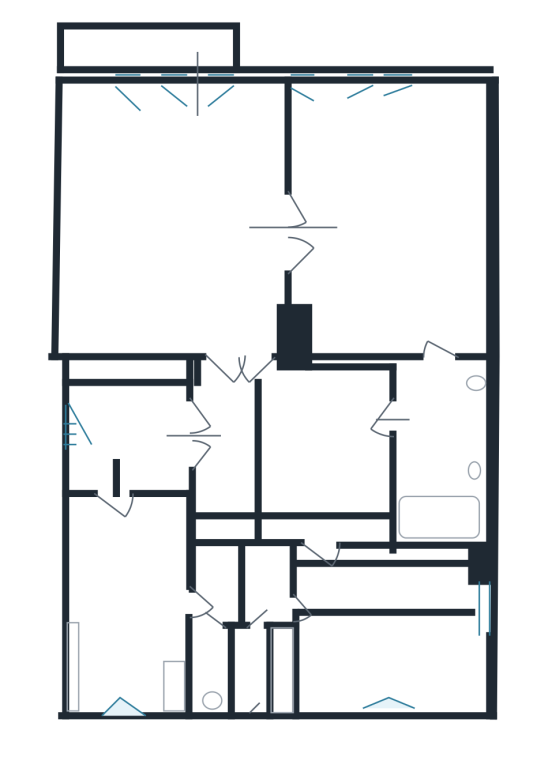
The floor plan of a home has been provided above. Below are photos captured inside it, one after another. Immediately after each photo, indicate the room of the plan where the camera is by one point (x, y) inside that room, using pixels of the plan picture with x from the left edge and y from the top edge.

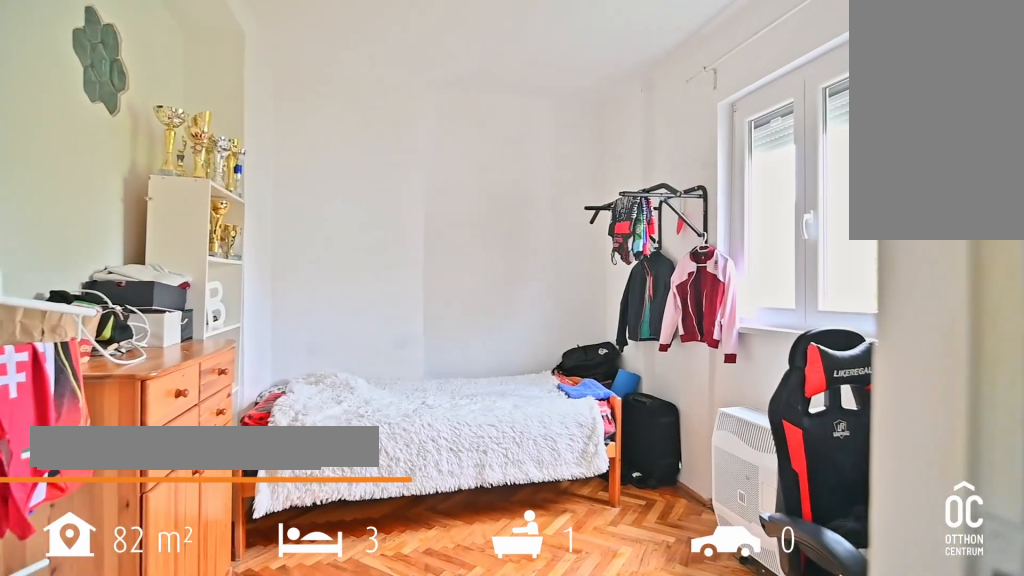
(388, 628)
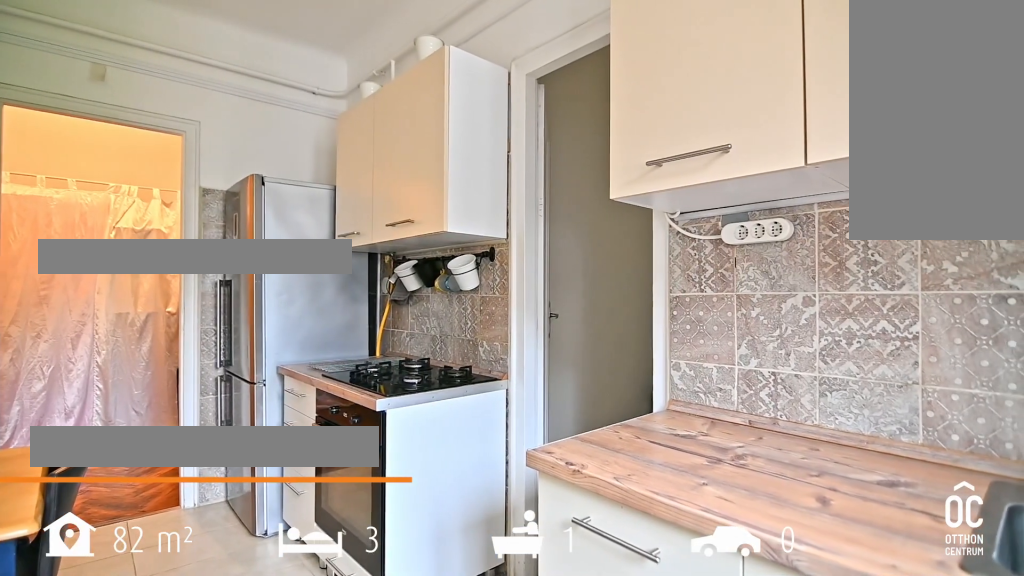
(128, 598)
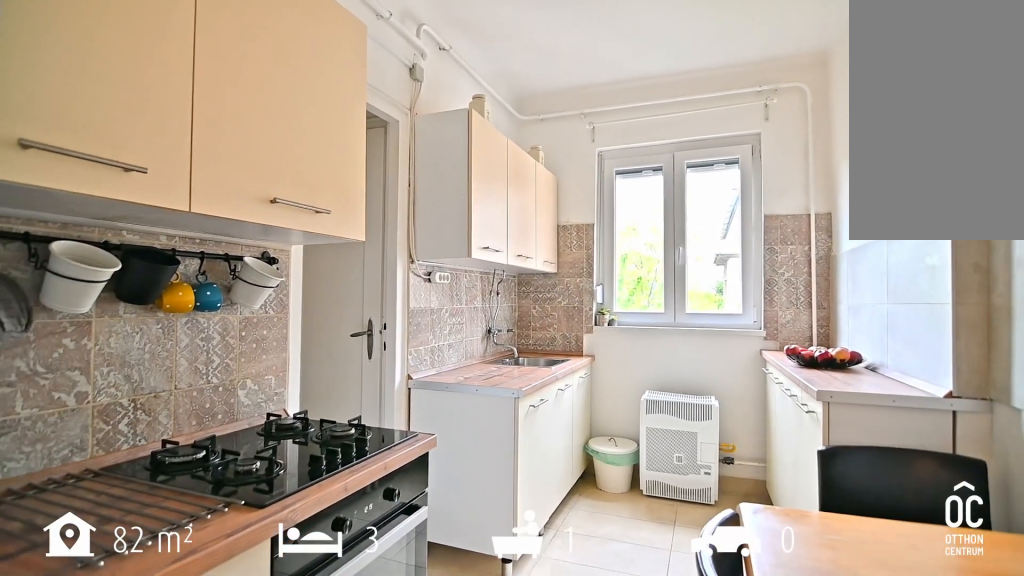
(128, 599)
